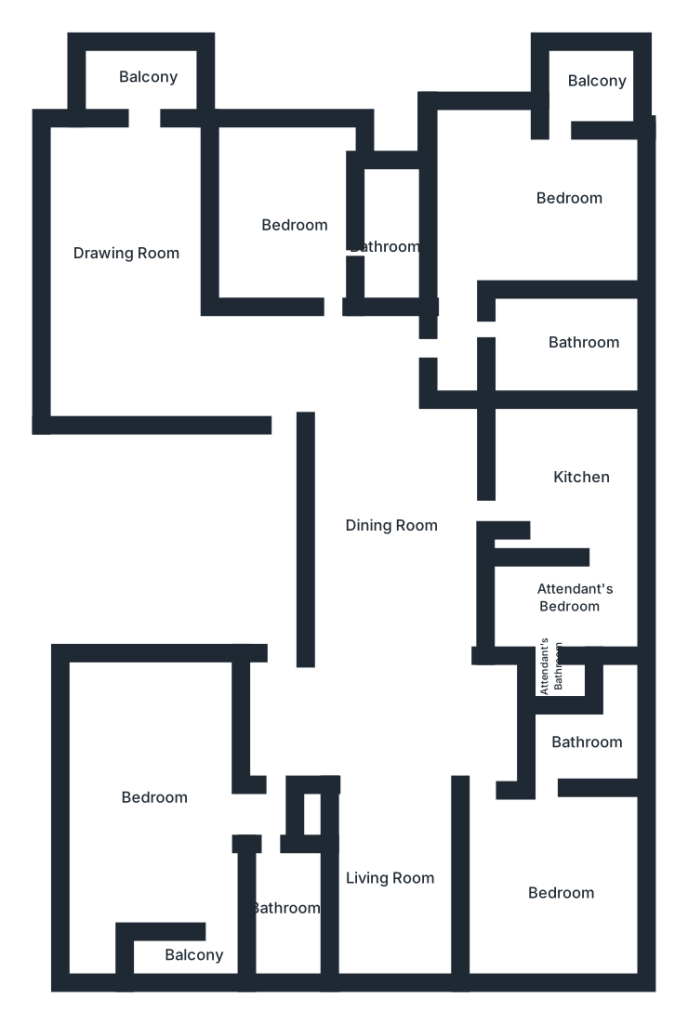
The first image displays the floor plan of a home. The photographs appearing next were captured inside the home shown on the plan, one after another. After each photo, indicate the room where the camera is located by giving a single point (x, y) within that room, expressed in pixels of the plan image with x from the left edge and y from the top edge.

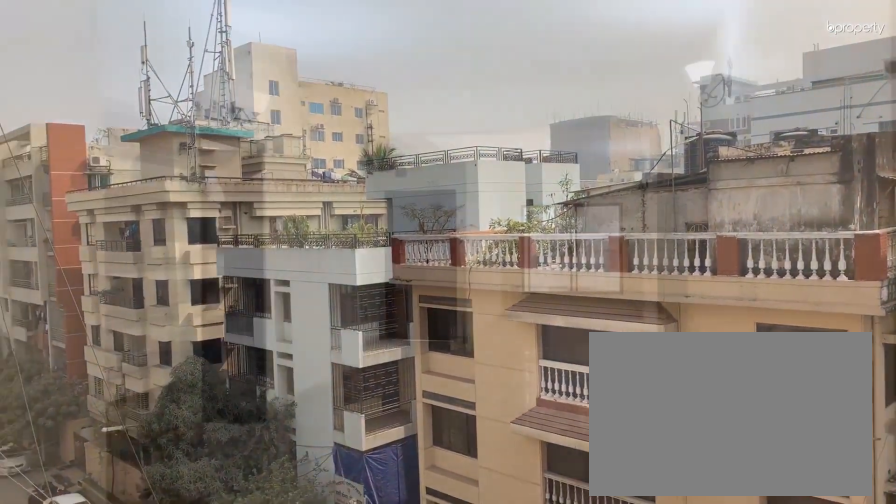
(145, 91)
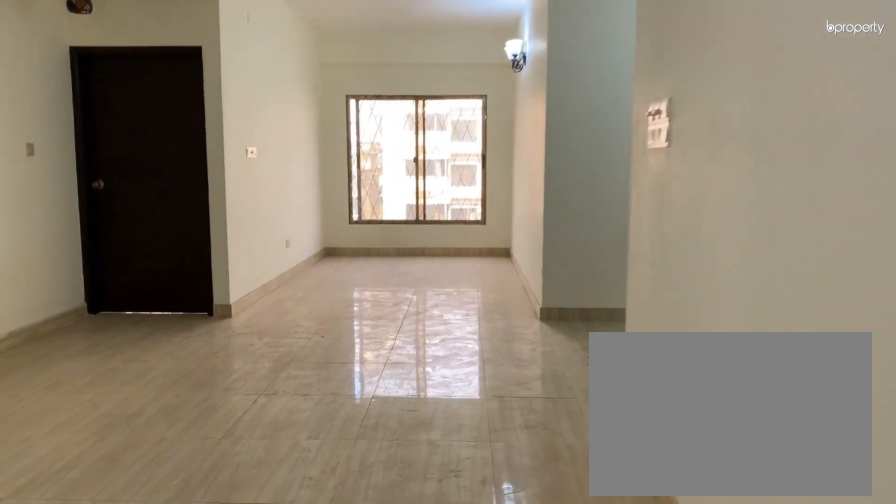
(391, 541)
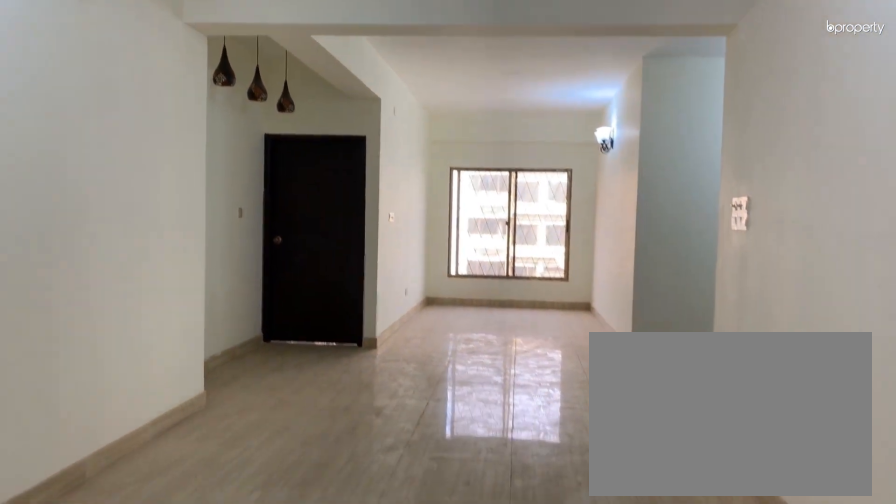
(391, 541)
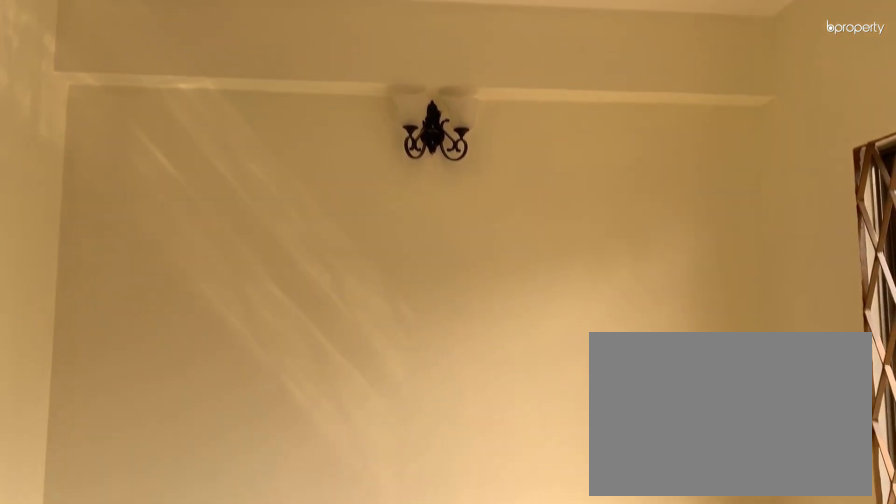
(307, 233)
